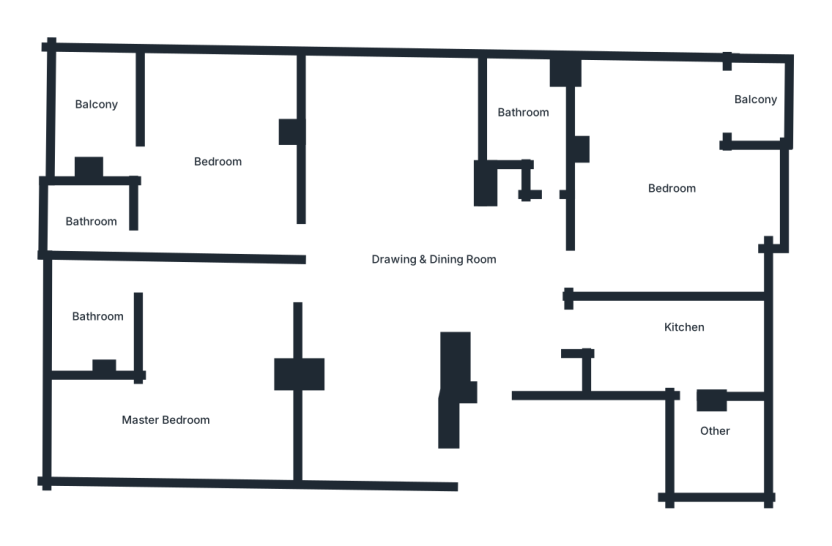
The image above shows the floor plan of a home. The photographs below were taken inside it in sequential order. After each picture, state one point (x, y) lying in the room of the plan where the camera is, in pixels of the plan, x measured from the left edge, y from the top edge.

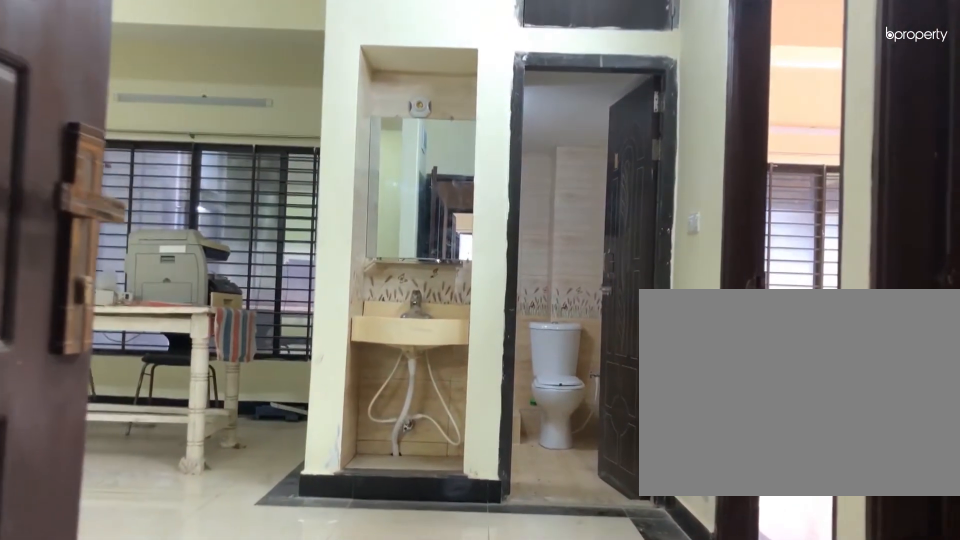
(454, 273)
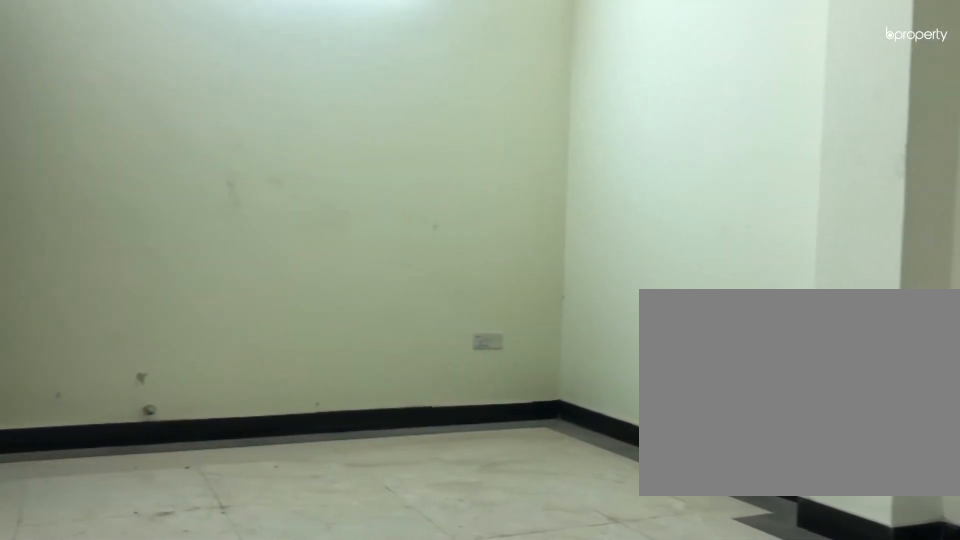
(454, 273)
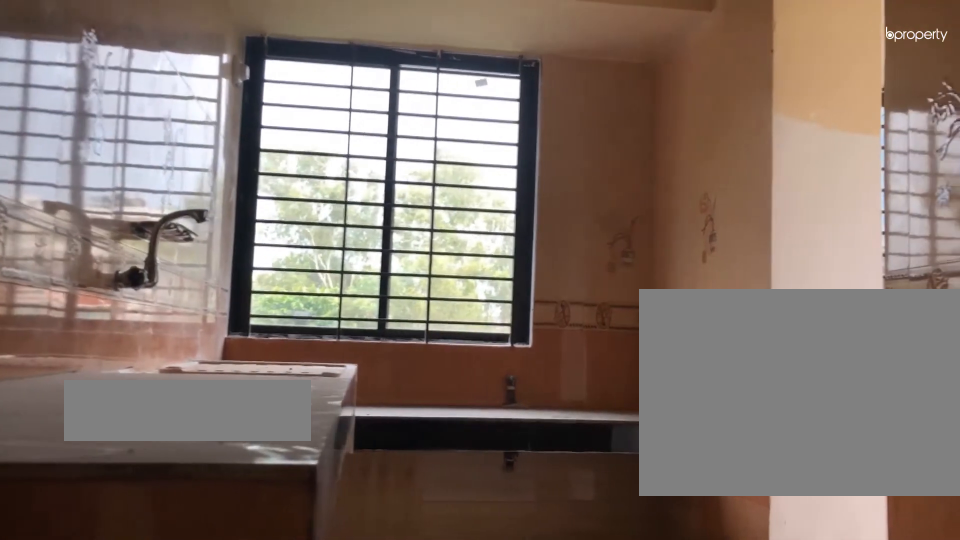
(686, 339)
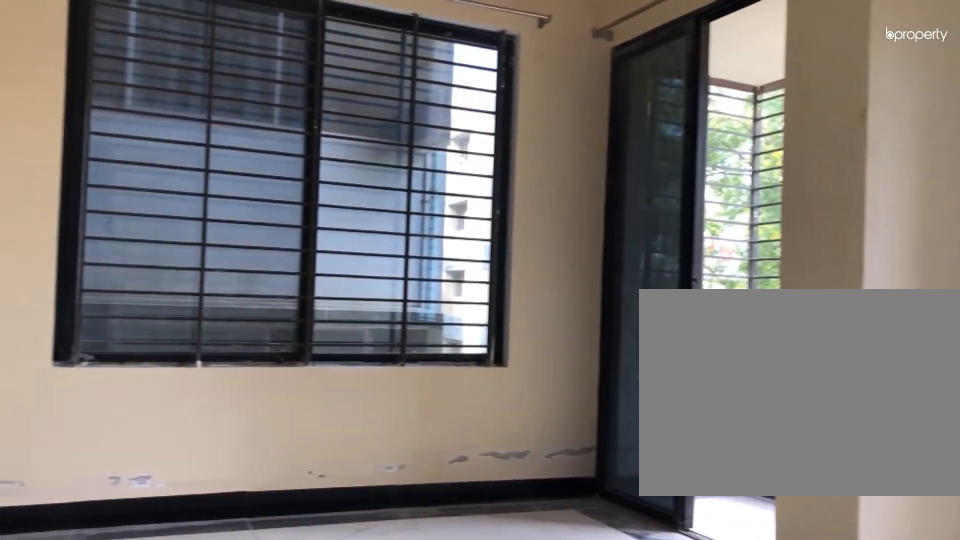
(660, 184)
